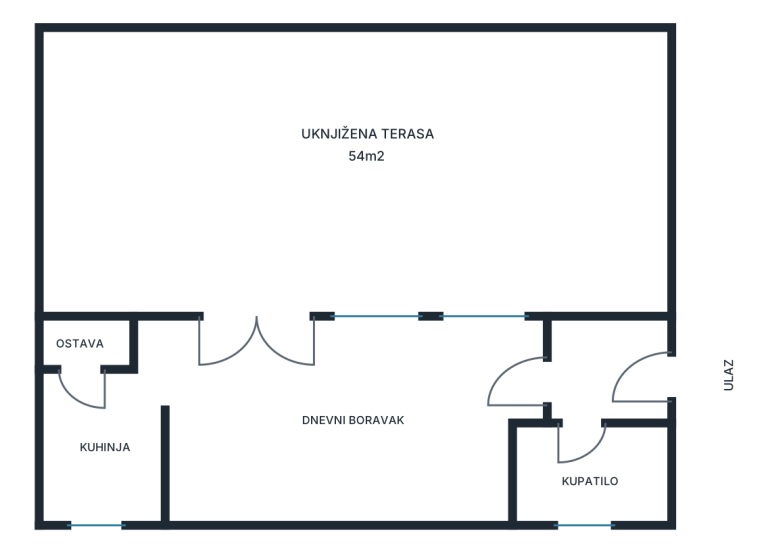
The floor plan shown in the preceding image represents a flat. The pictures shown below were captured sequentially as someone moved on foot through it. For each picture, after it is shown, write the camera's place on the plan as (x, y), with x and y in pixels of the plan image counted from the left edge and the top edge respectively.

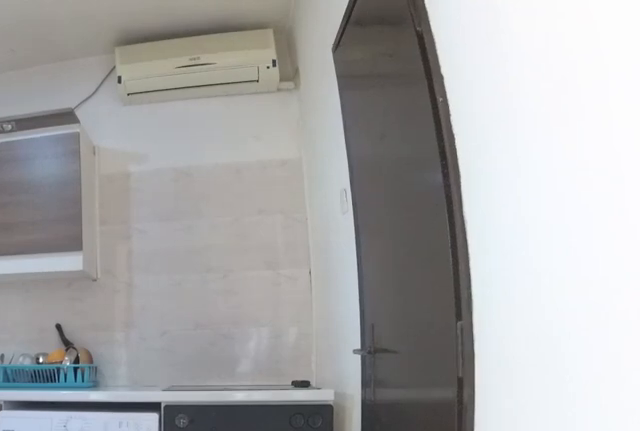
(193, 371)
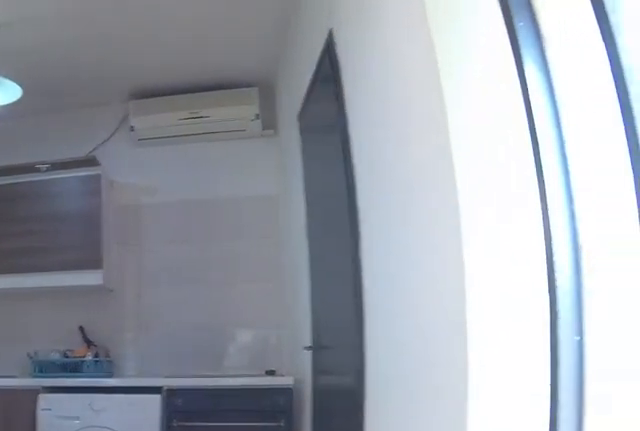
(243, 378)
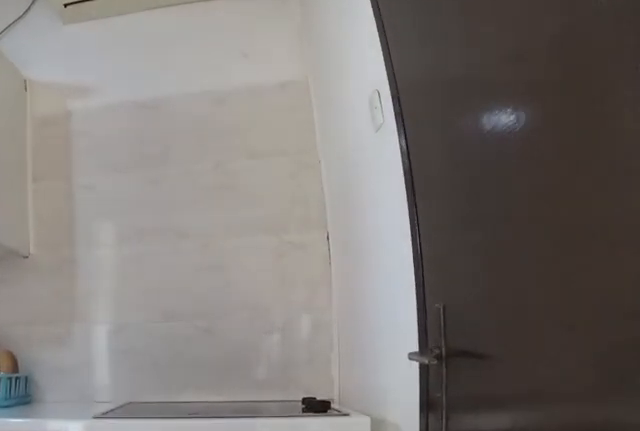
(167, 350)
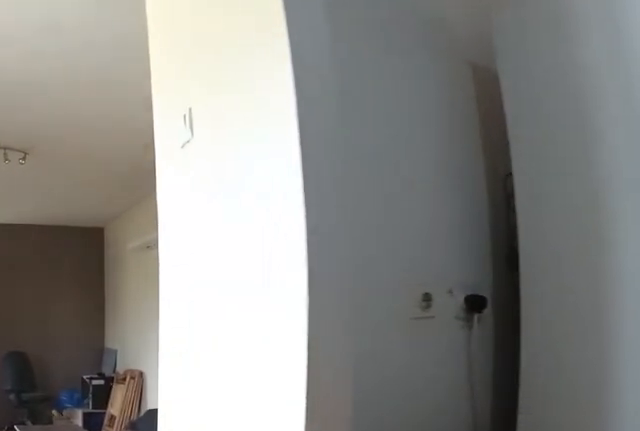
(81, 377)
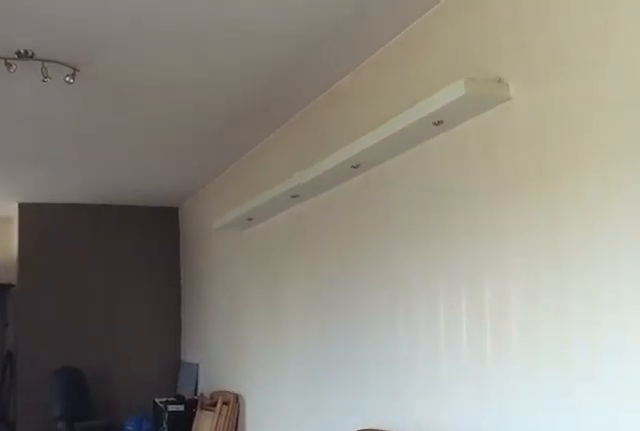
(185, 377)
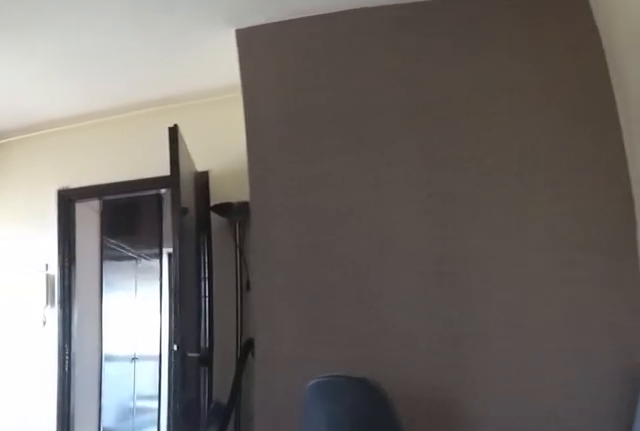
(321, 418)
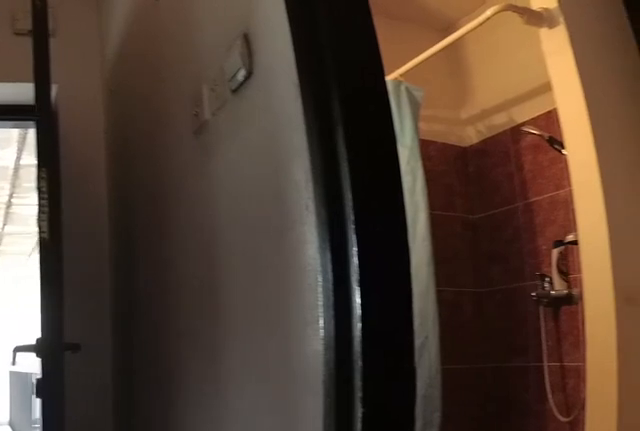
(520, 389)
